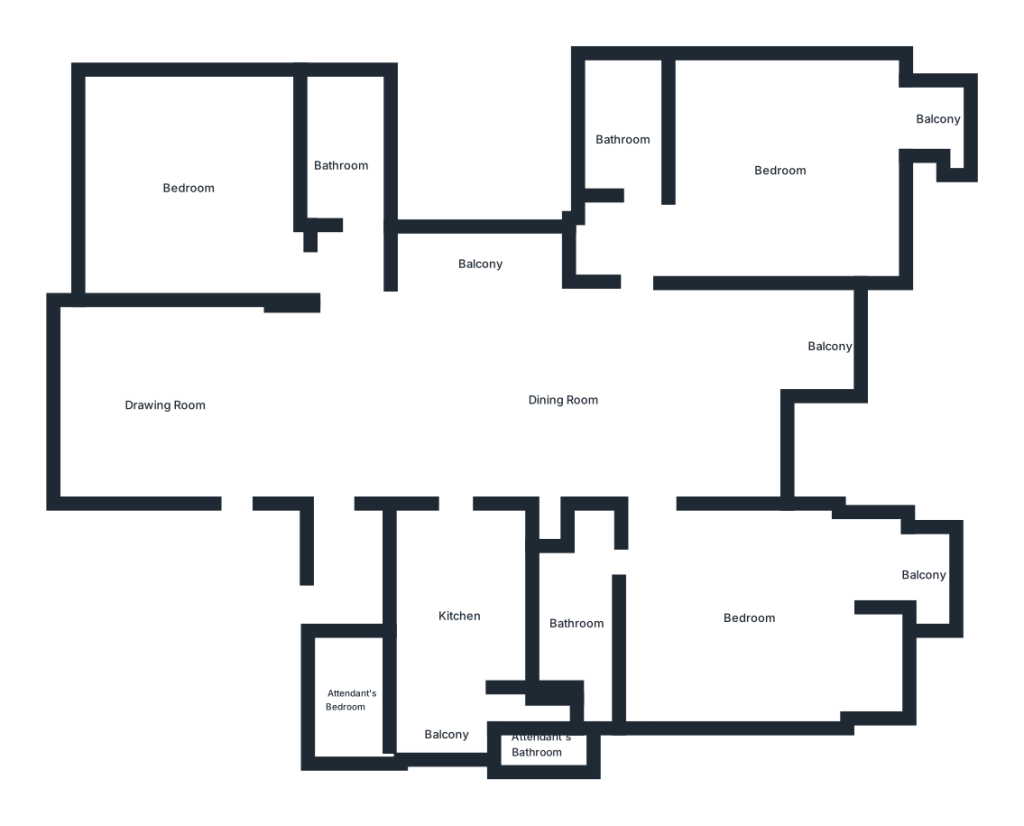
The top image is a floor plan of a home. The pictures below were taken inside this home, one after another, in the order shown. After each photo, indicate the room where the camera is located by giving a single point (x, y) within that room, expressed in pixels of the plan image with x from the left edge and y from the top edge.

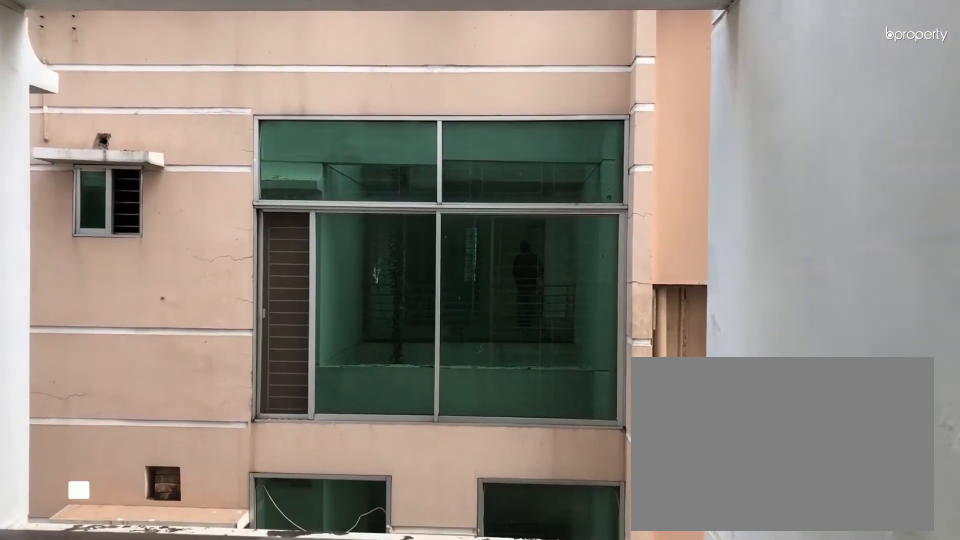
(474, 263)
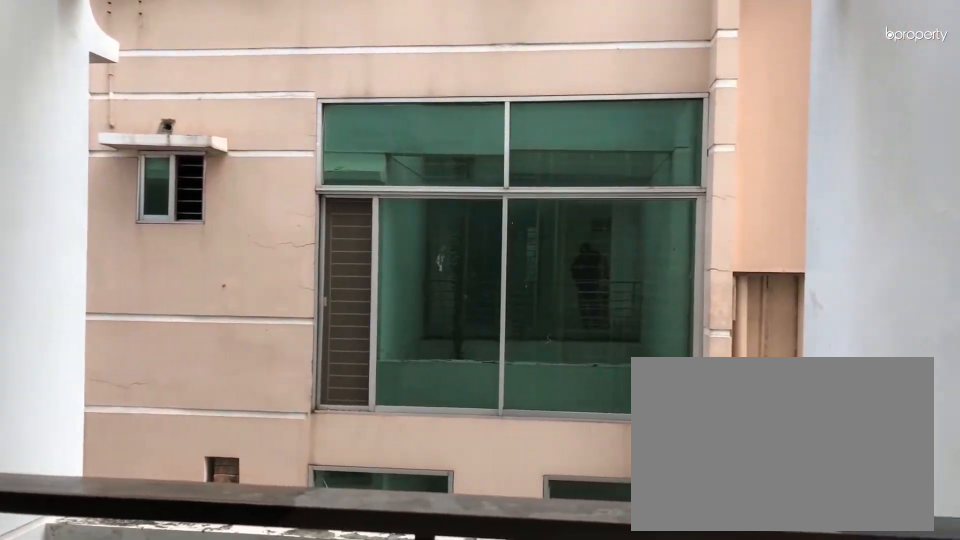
(474, 263)
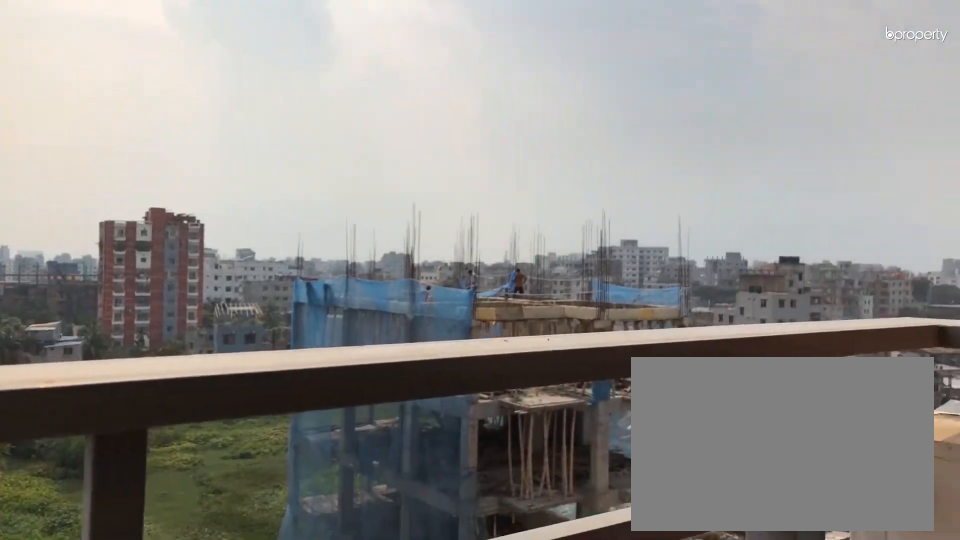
(942, 121)
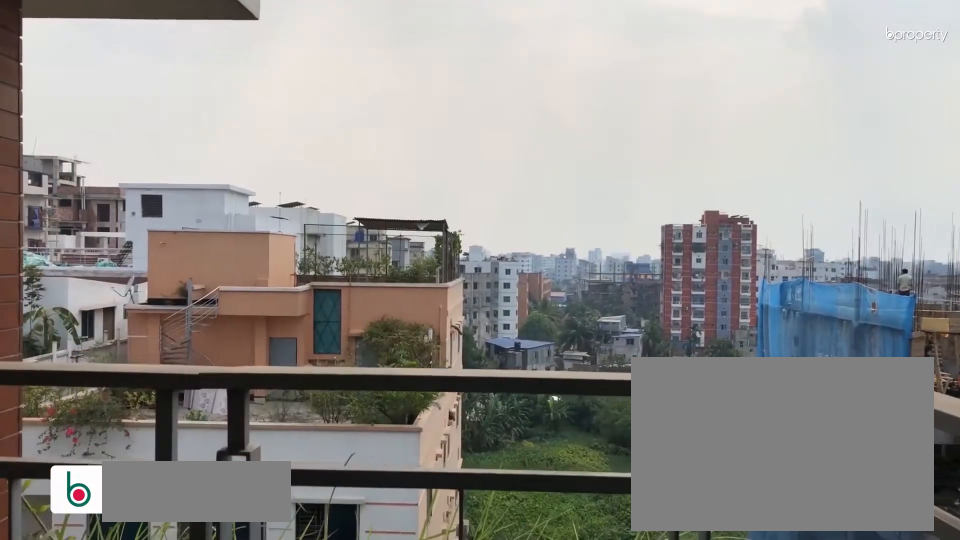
(828, 345)
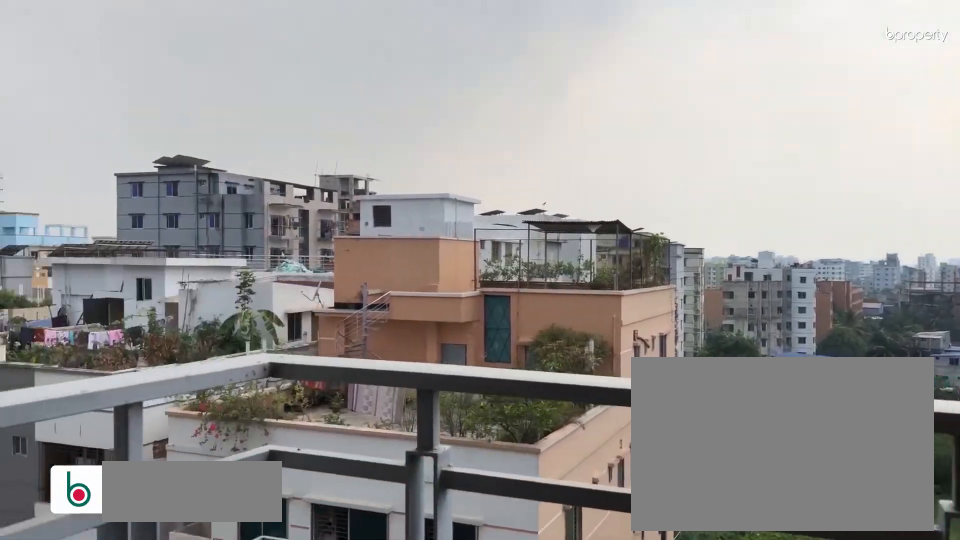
(923, 565)
